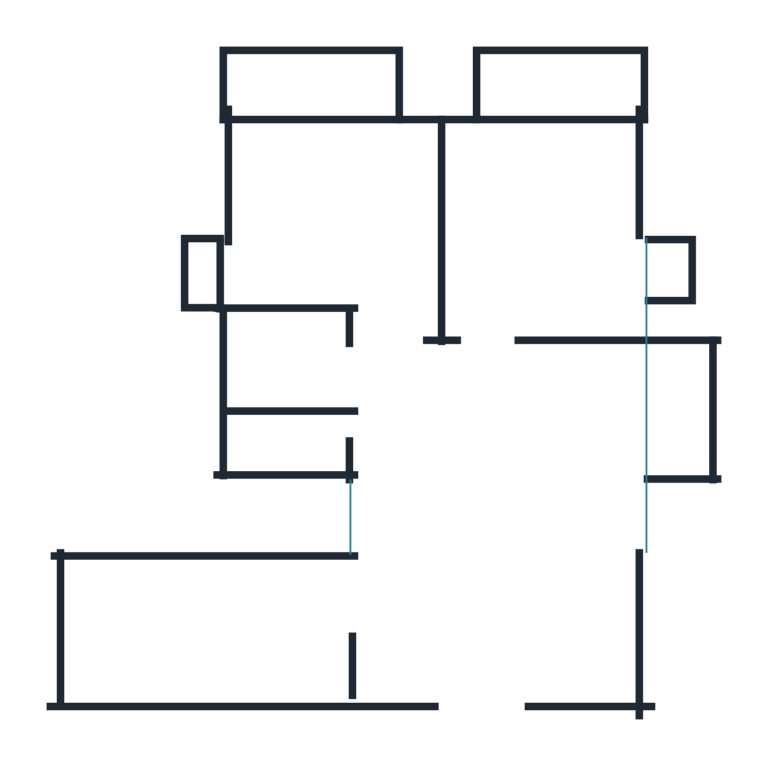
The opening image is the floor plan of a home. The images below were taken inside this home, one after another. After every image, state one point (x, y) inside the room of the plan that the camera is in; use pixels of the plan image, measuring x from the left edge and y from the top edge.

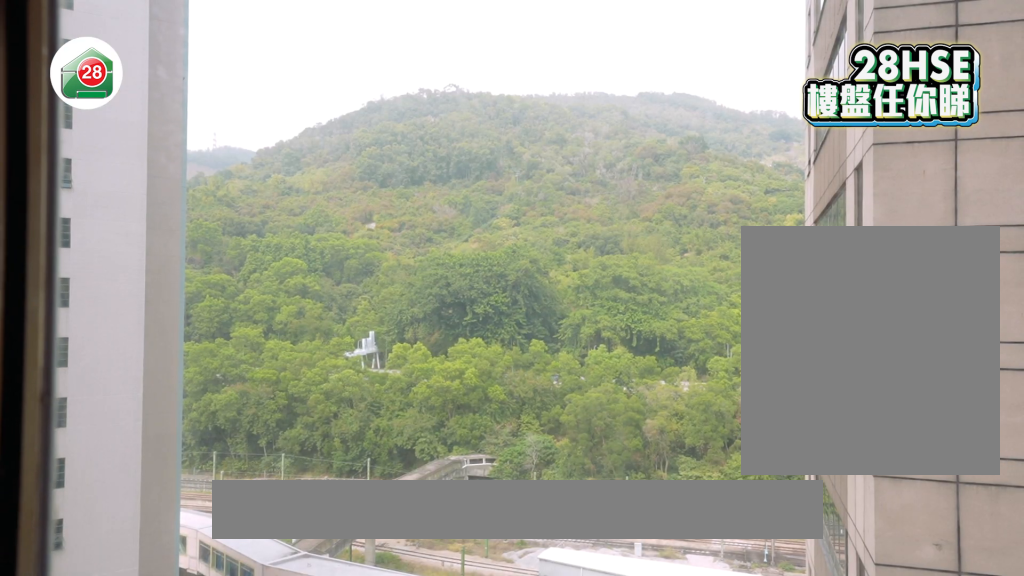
(544, 228)
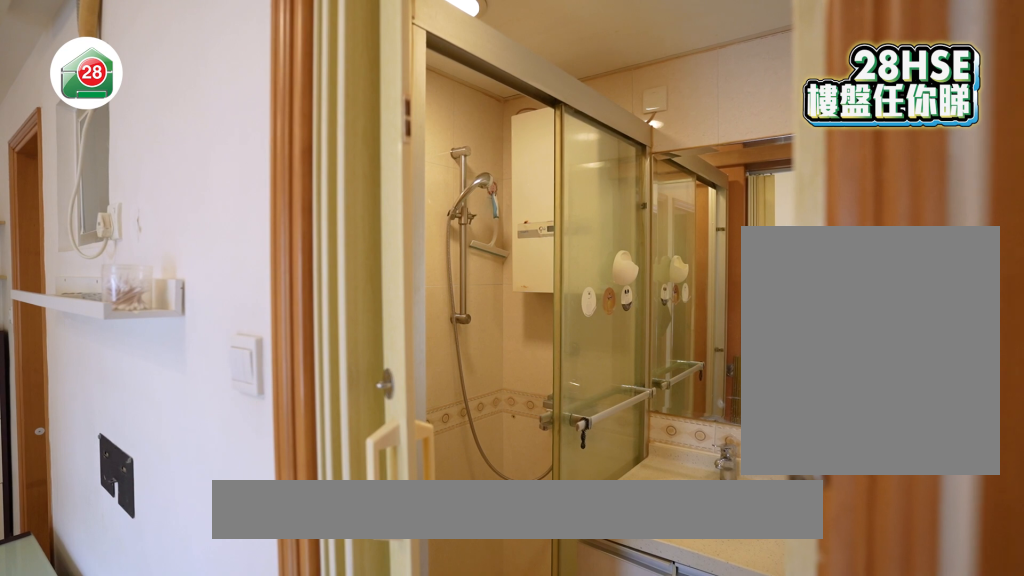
(286, 381)
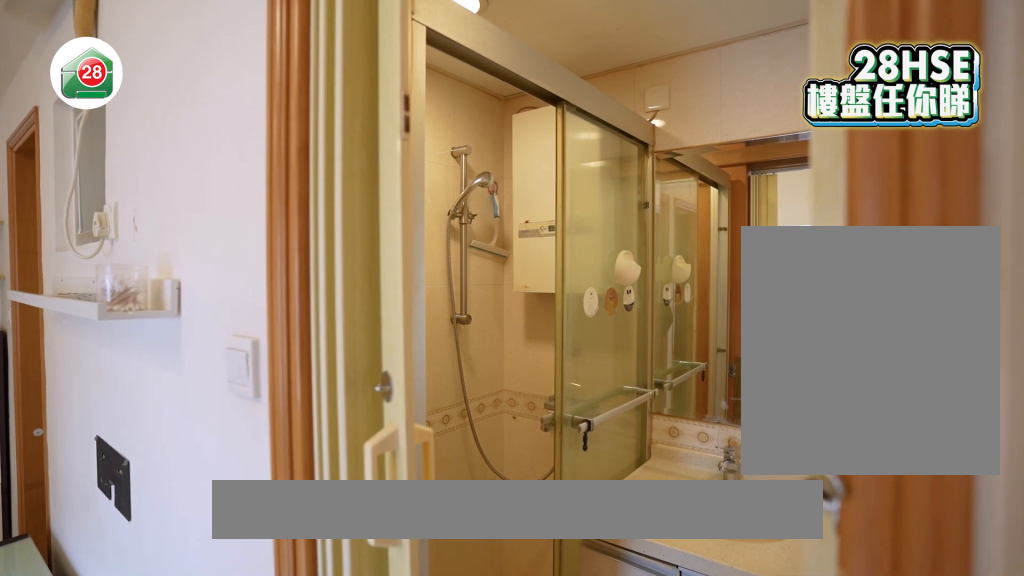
(285, 388)
